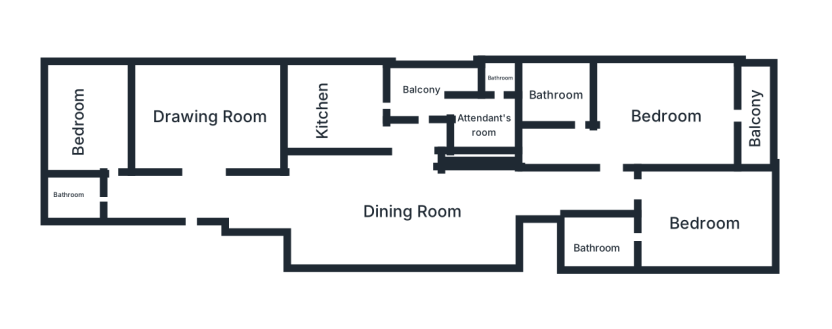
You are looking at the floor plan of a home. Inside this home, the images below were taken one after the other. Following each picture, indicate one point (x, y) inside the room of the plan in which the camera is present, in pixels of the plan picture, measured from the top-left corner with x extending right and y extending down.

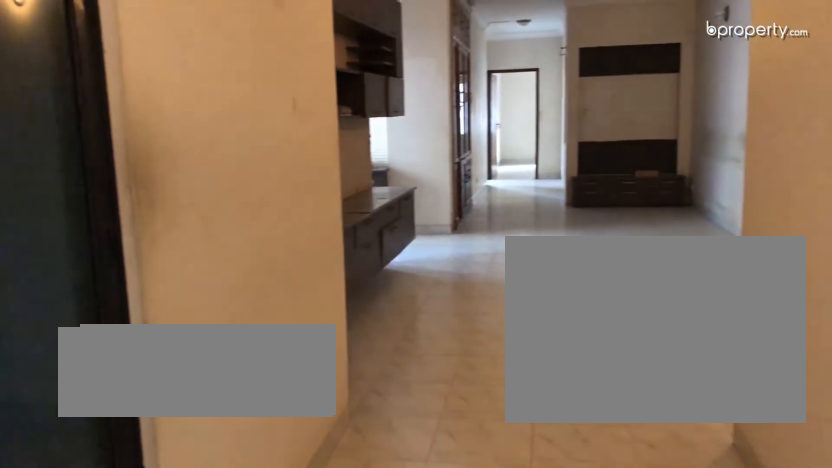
(198, 183)
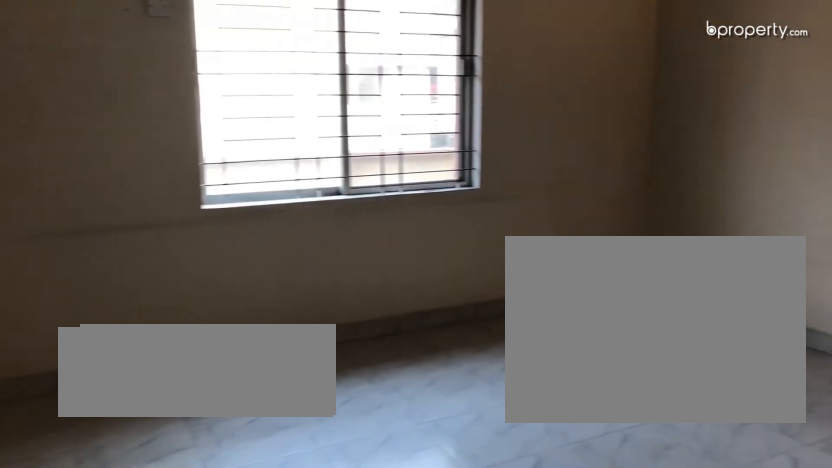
(200, 123)
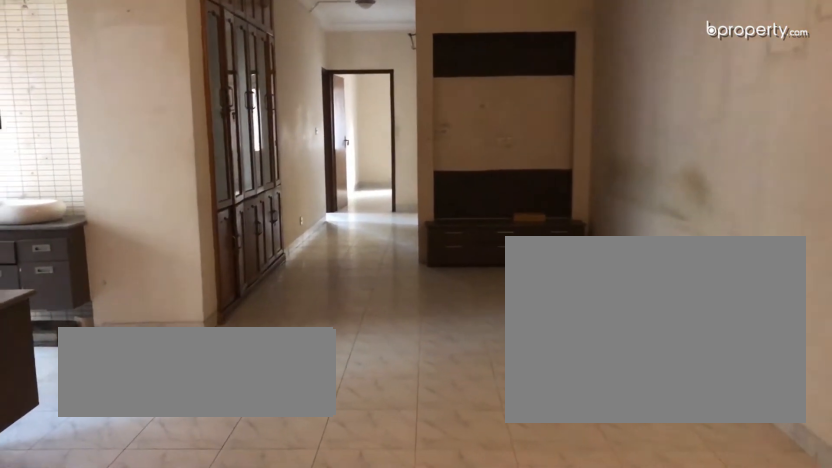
(347, 204)
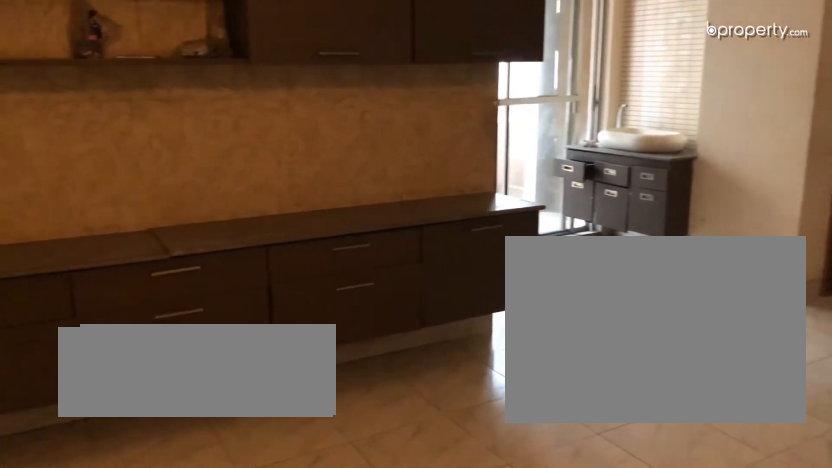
(347, 204)
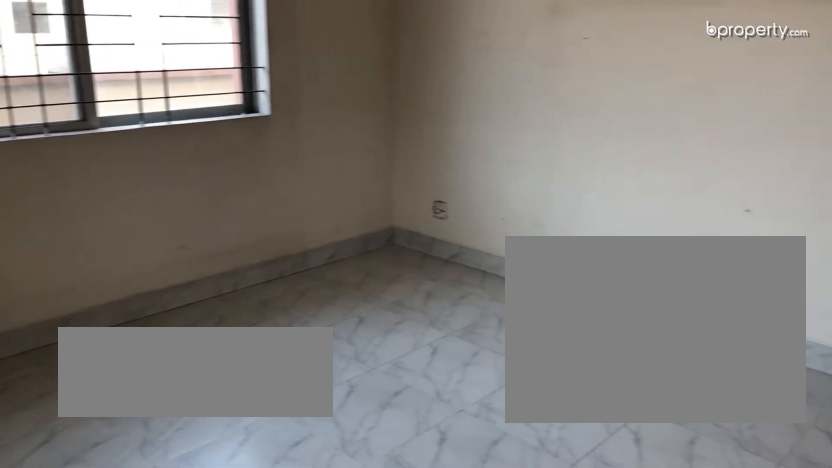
(77, 115)
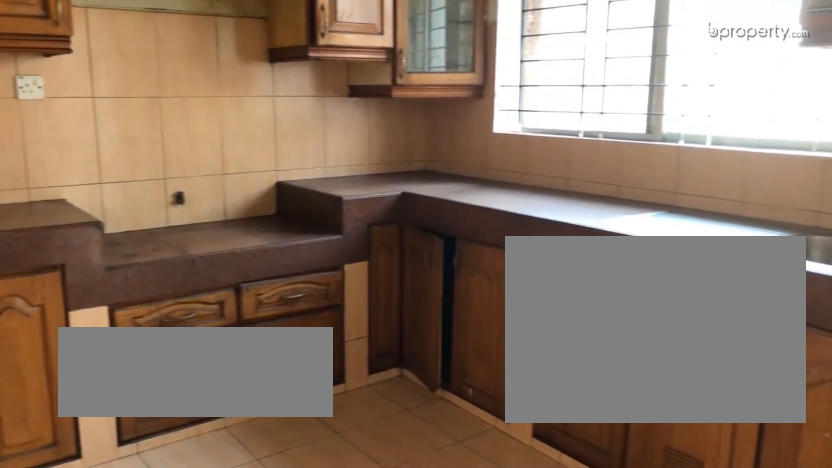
(350, 100)
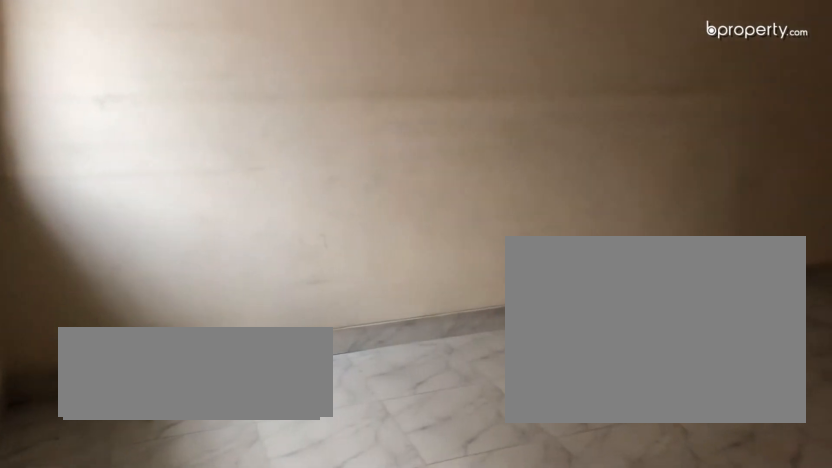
(701, 197)
